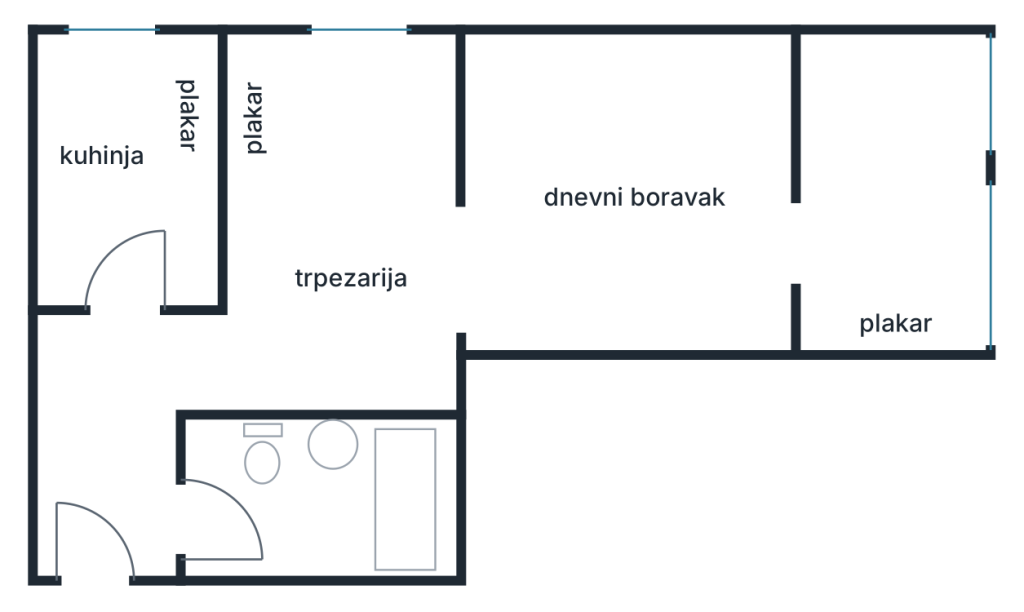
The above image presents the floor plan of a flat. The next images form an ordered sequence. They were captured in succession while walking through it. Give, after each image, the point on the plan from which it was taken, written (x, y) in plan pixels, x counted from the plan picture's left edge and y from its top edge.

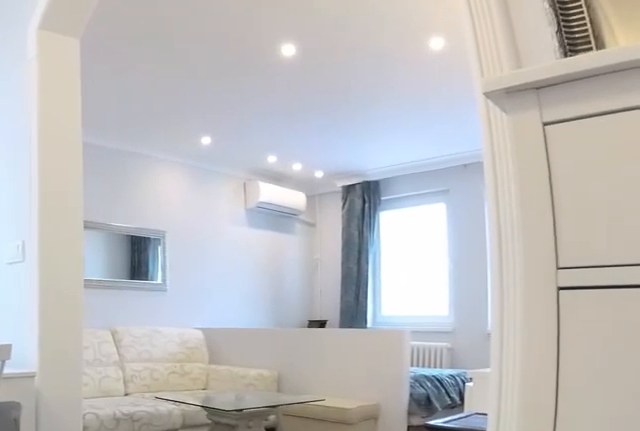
(334, 339)
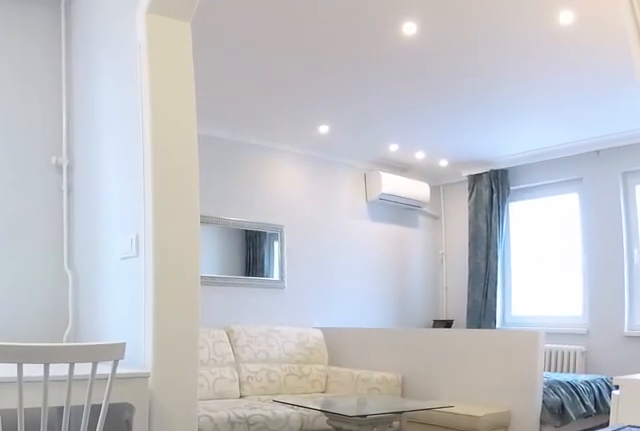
(334, 331)
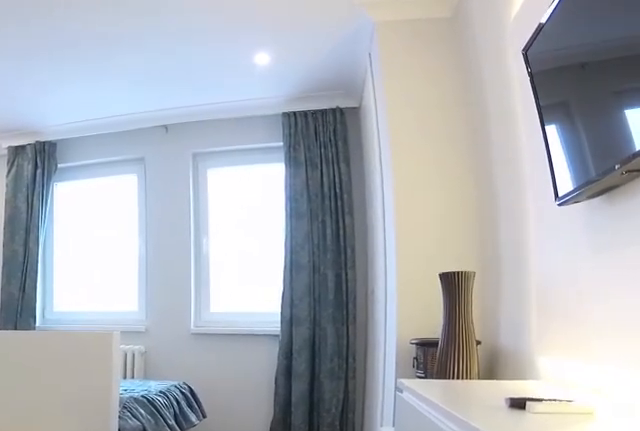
(497, 318)
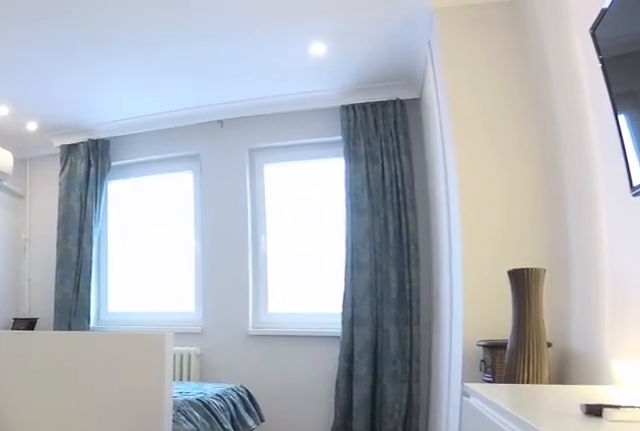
(514, 318)
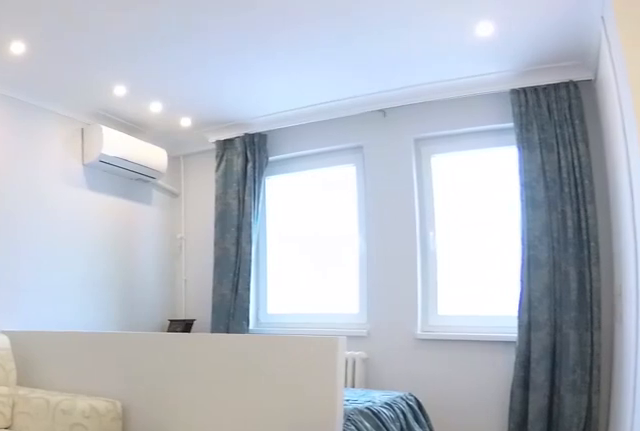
(516, 321)
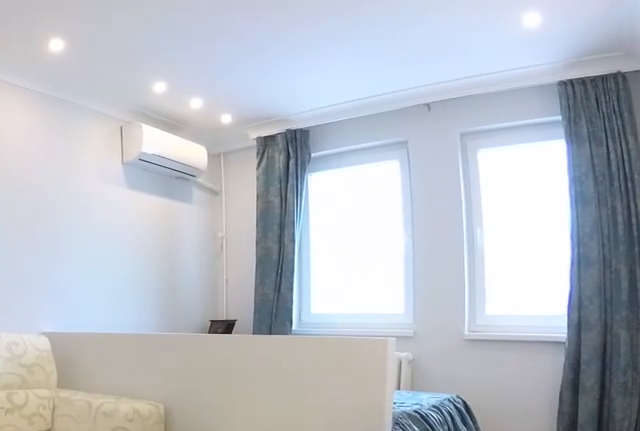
(517, 324)
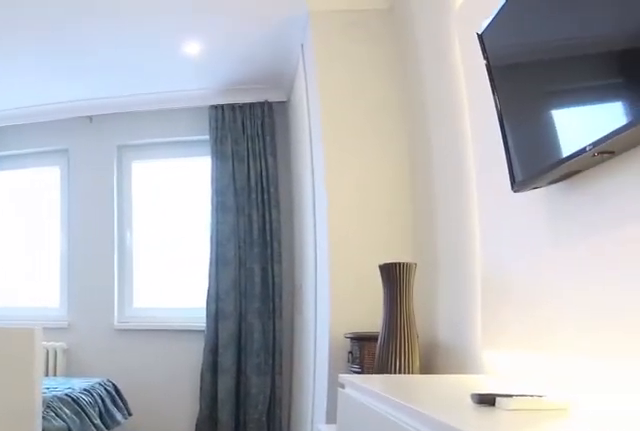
(518, 319)
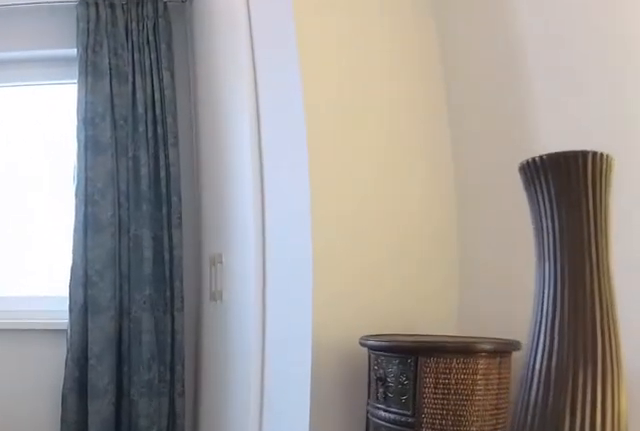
(701, 278)
